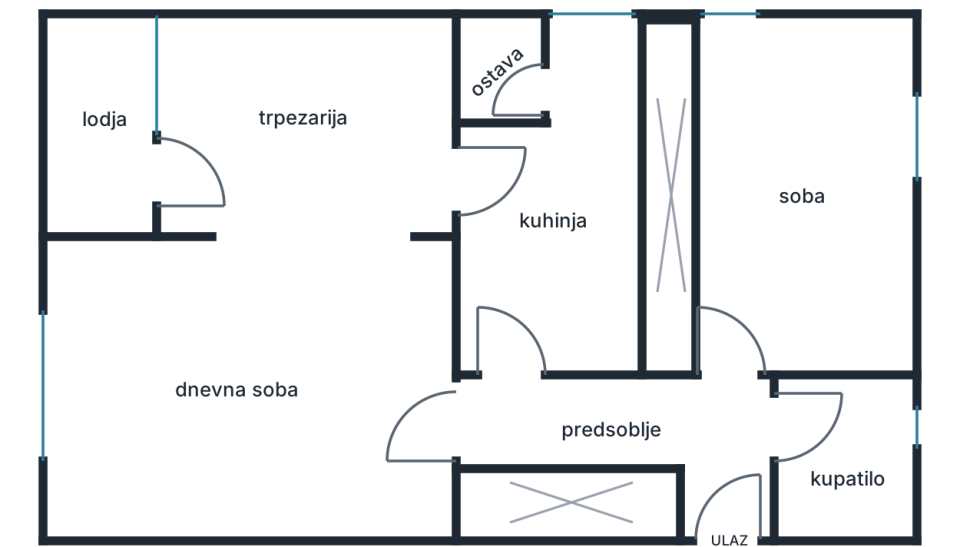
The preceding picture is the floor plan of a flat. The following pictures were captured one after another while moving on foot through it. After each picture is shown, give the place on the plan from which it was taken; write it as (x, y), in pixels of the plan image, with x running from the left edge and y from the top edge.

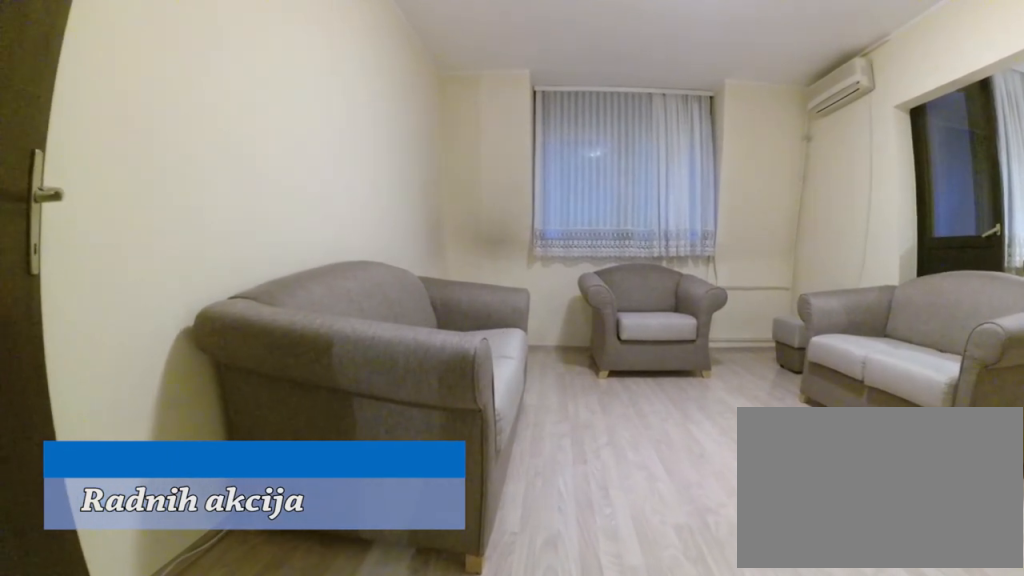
(458, 424)
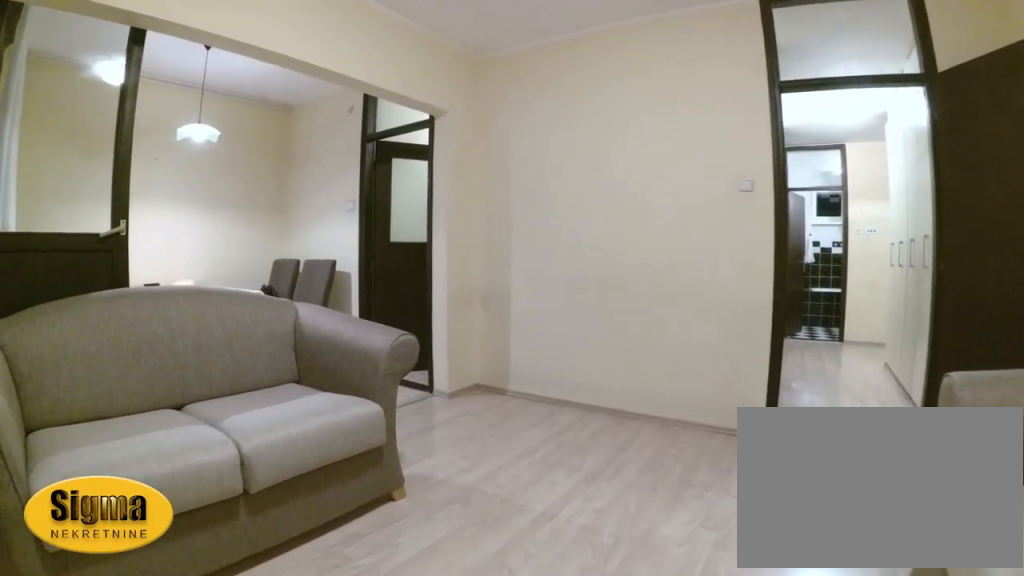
(153, 443)
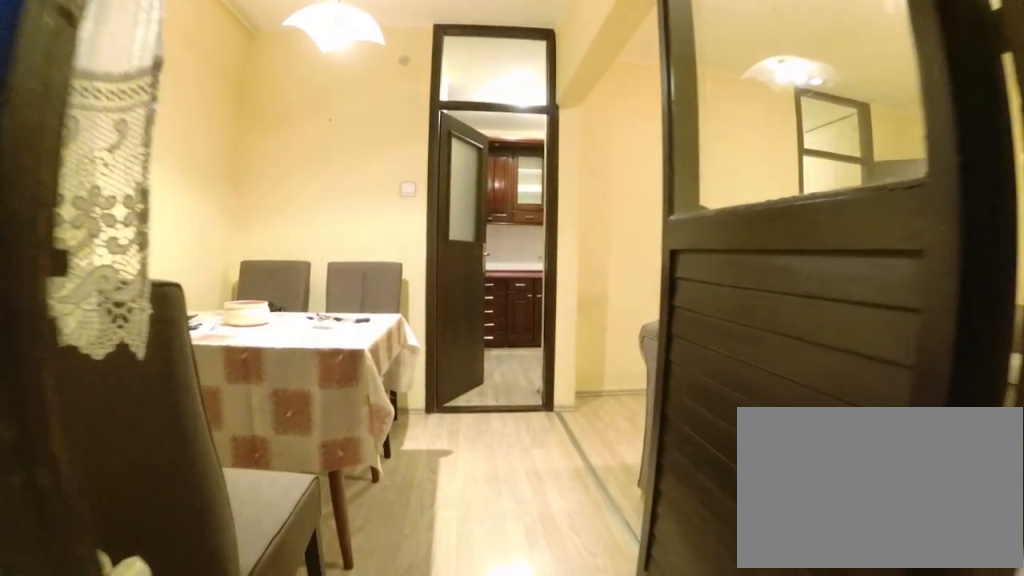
(129, 176)
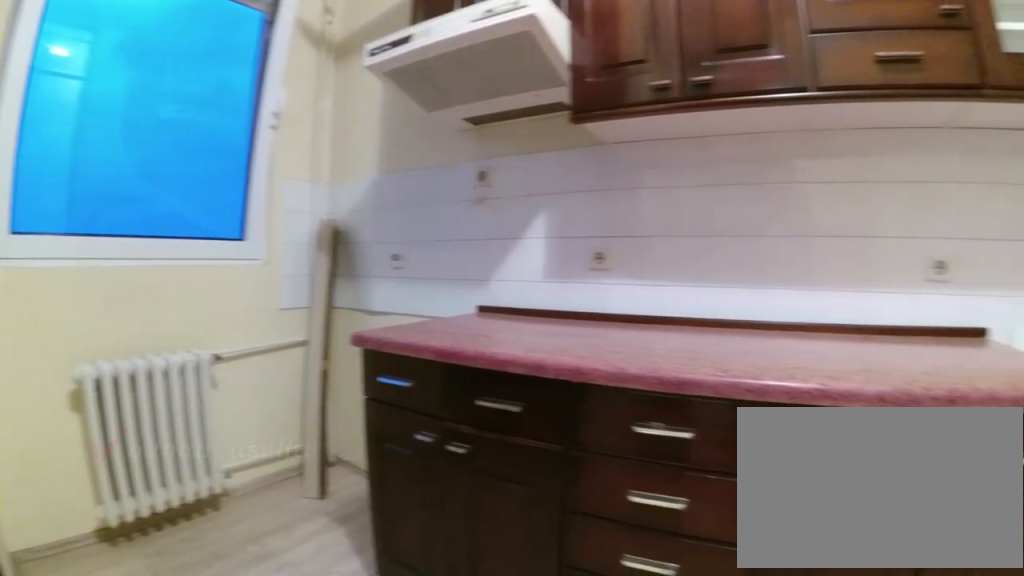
(564, 186)
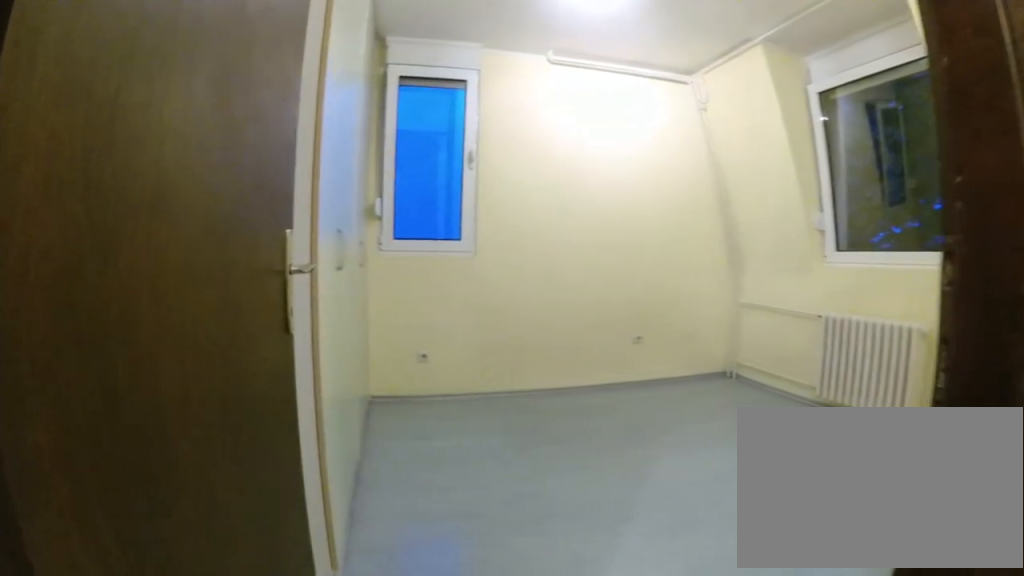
(702, 423)
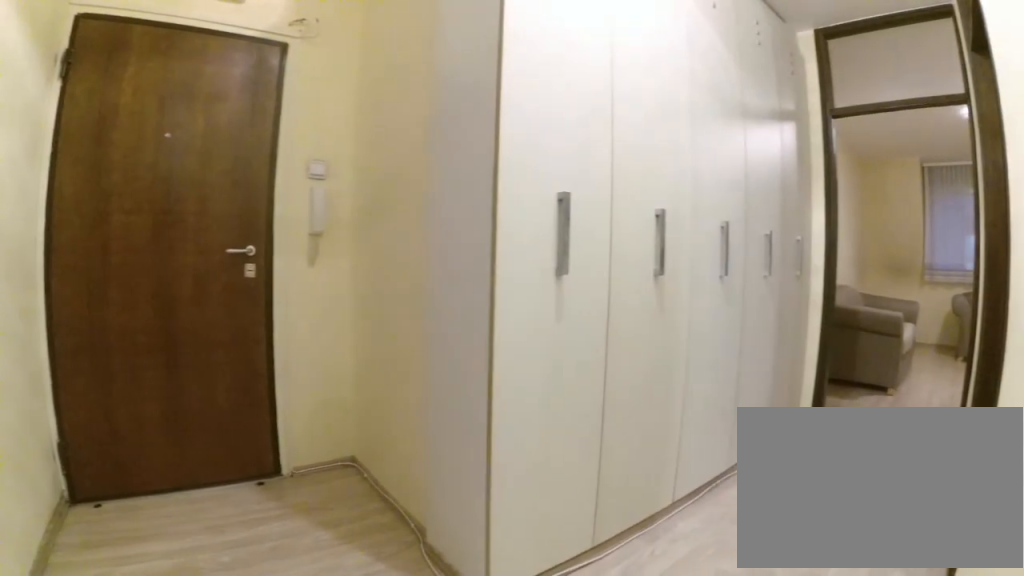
(741, 391)
